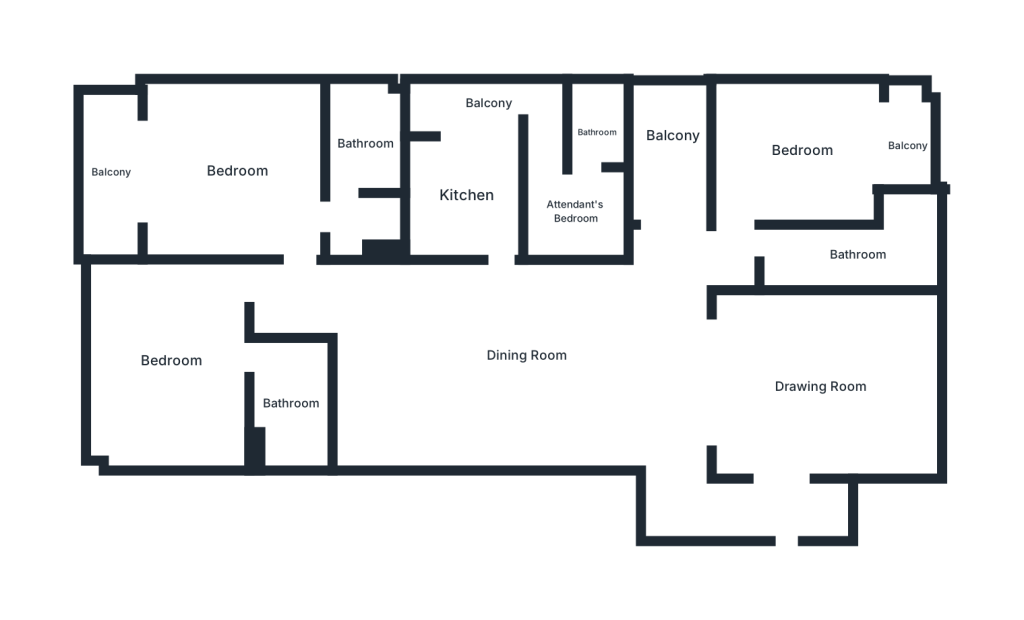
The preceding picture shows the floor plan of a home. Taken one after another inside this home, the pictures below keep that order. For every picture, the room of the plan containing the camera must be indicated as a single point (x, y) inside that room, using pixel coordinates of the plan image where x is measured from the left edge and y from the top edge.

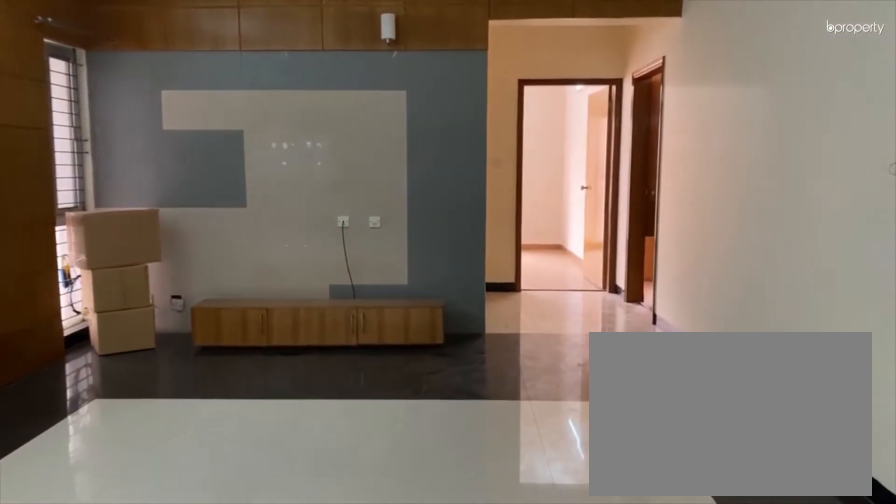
(522, 356)
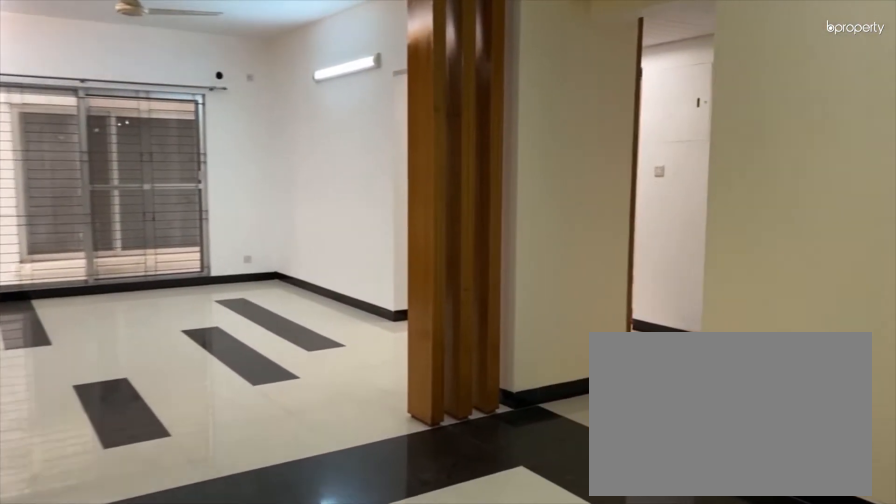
(522, 355)
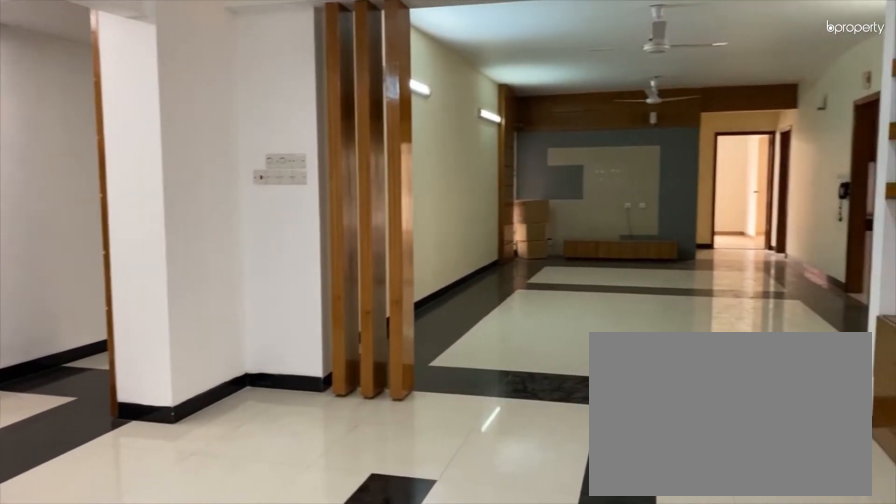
(835, 384)
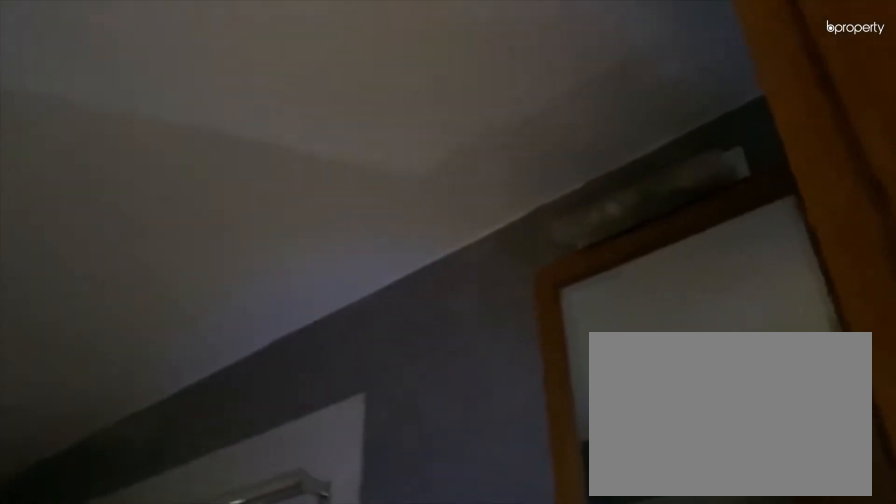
(857, 256)
